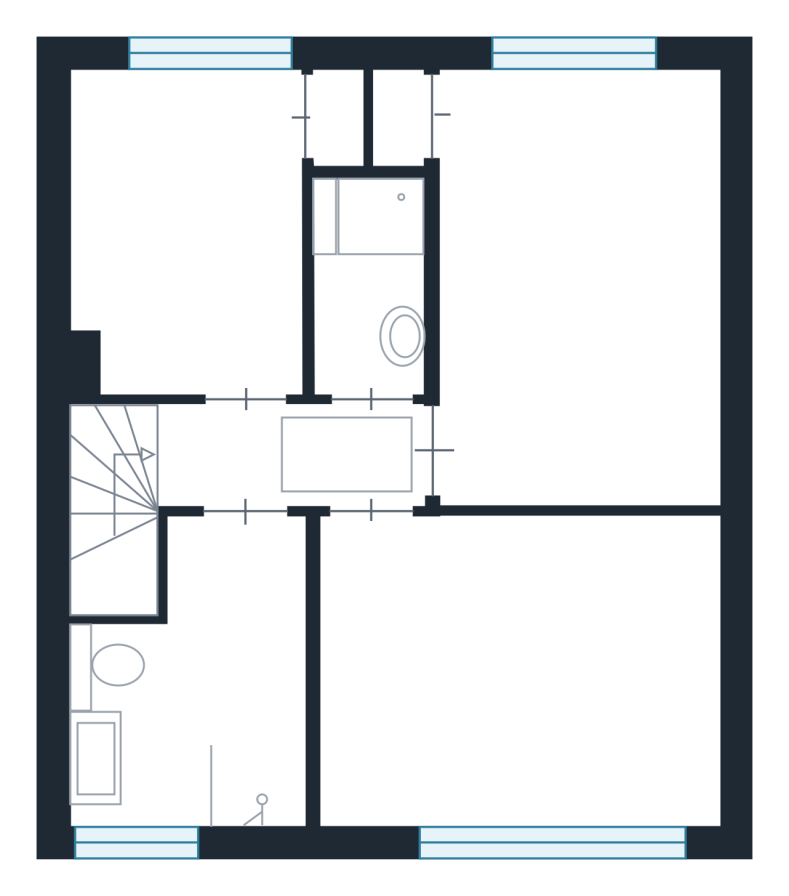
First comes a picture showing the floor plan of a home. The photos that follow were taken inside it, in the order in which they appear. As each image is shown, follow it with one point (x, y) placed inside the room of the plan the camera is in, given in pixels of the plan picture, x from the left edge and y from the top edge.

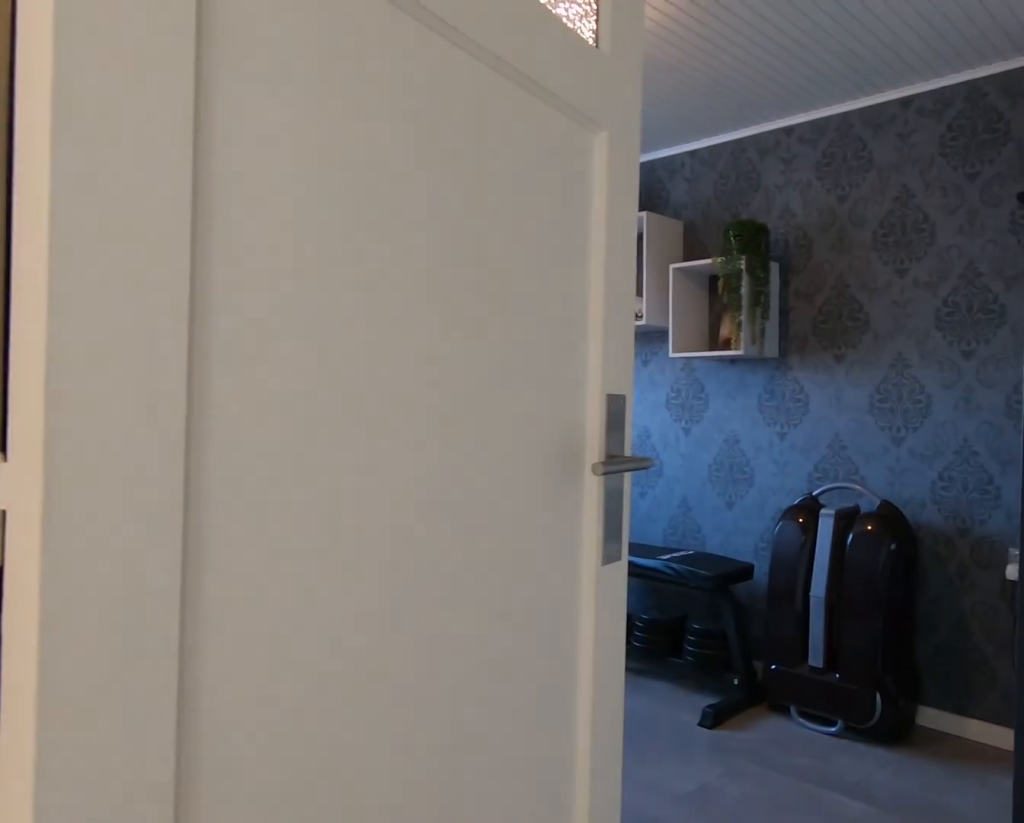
(292, 454)
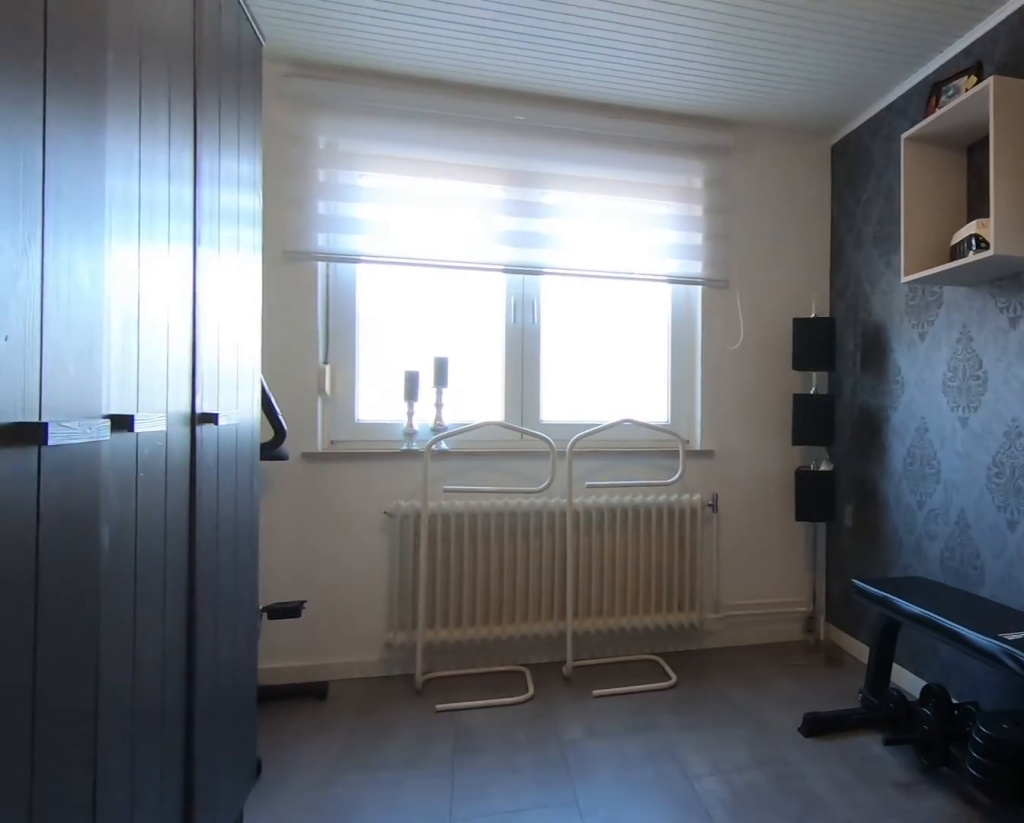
(577, 287)
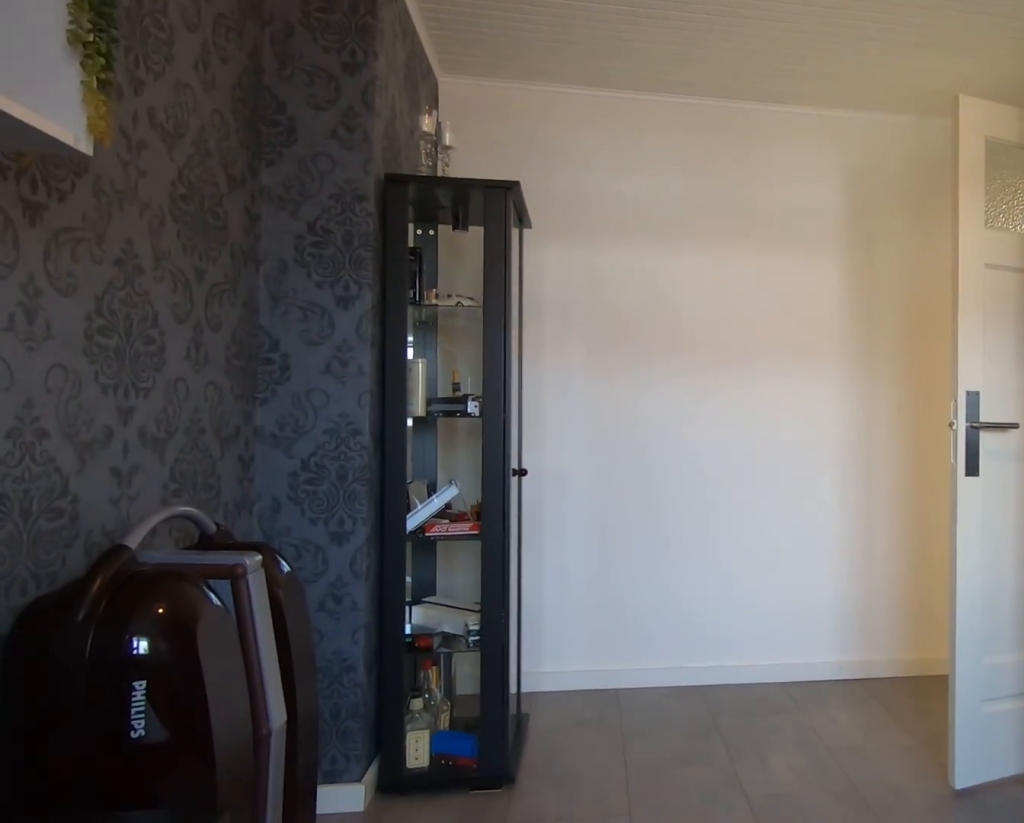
(577, 287)
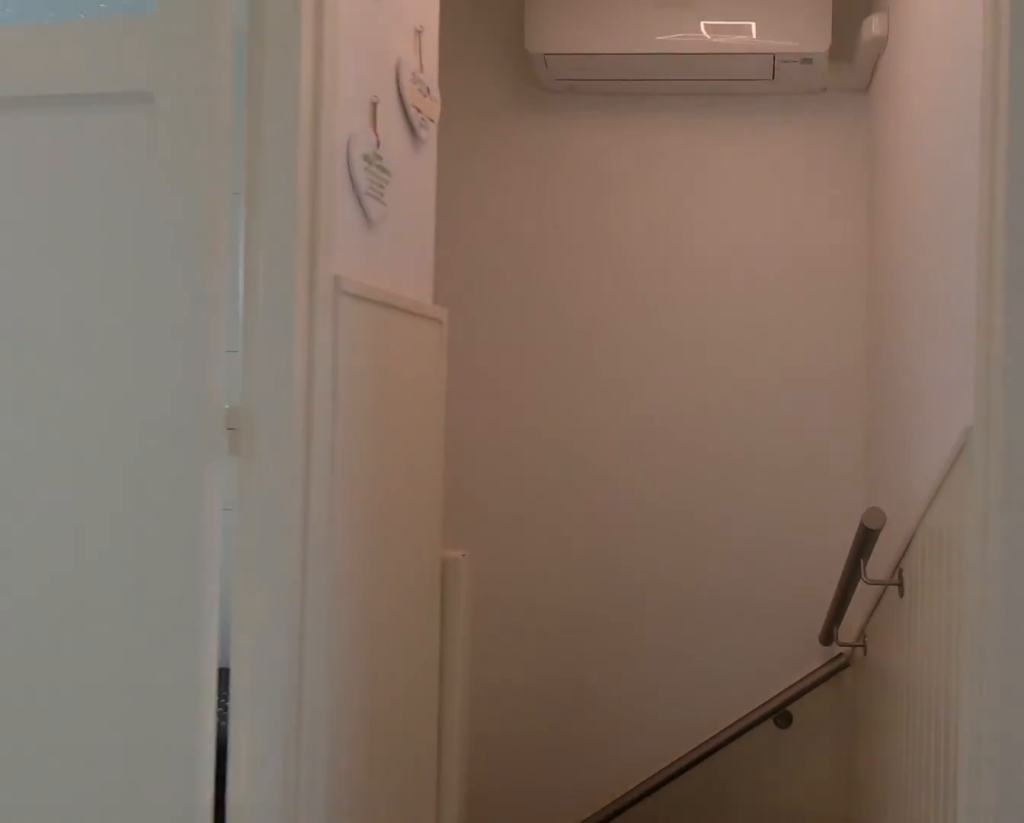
(291, 454)
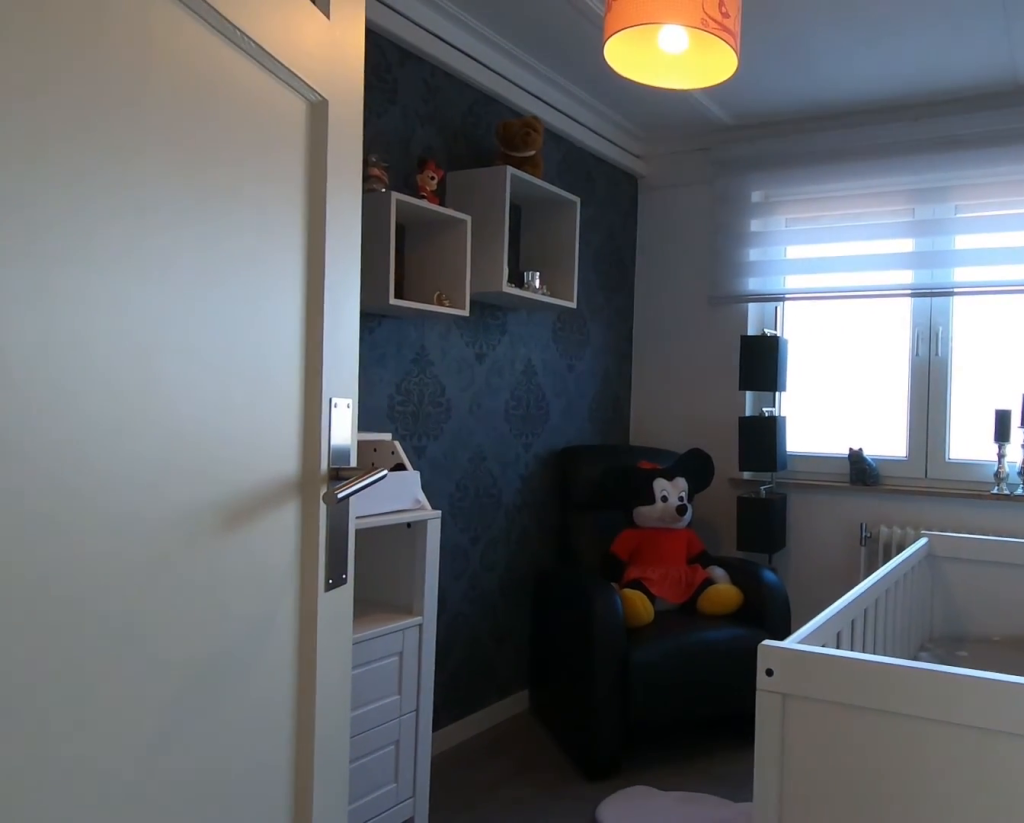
(188, 229)
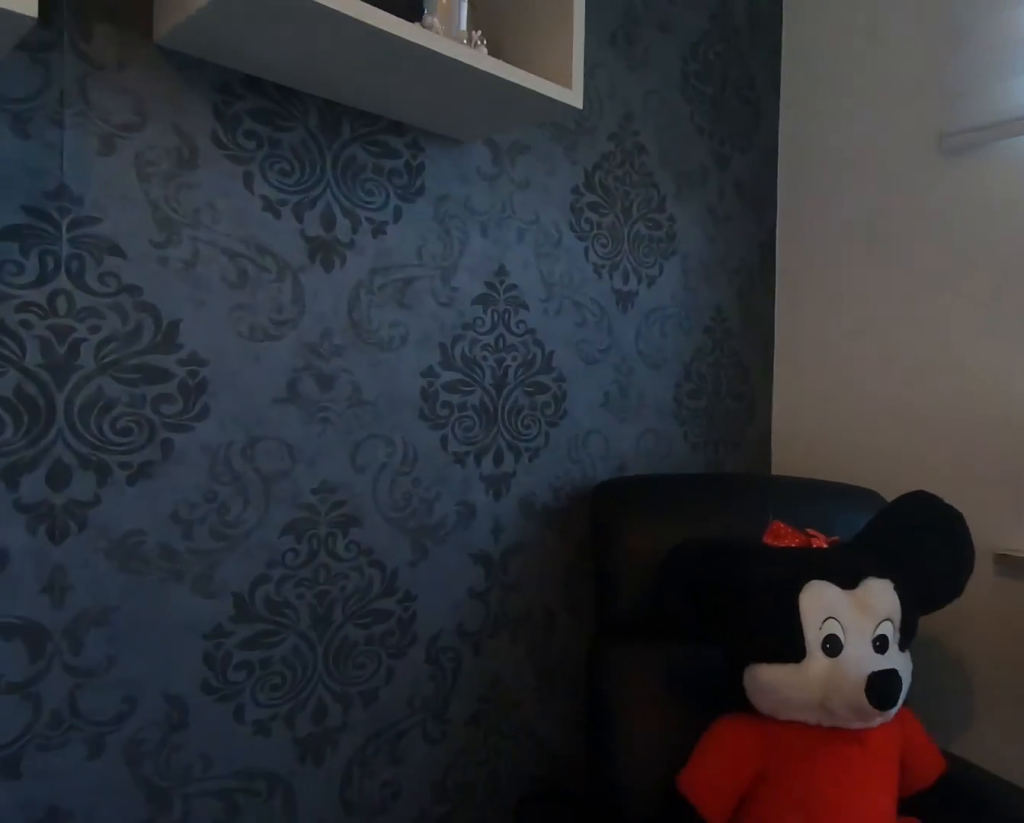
(188, 229)
